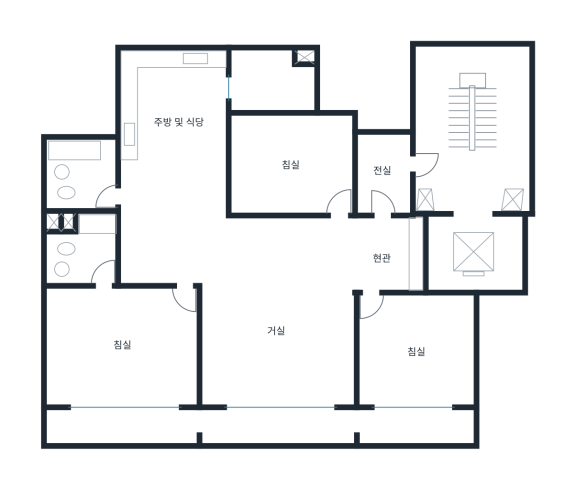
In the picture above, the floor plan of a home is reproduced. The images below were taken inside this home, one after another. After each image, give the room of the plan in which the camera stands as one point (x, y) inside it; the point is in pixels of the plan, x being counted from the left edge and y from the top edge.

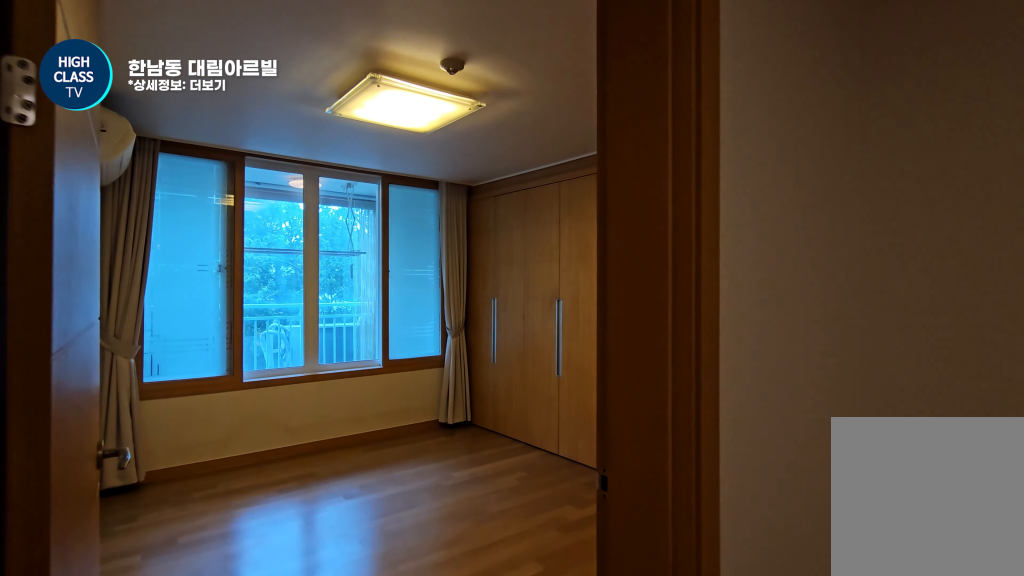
(163, 248)
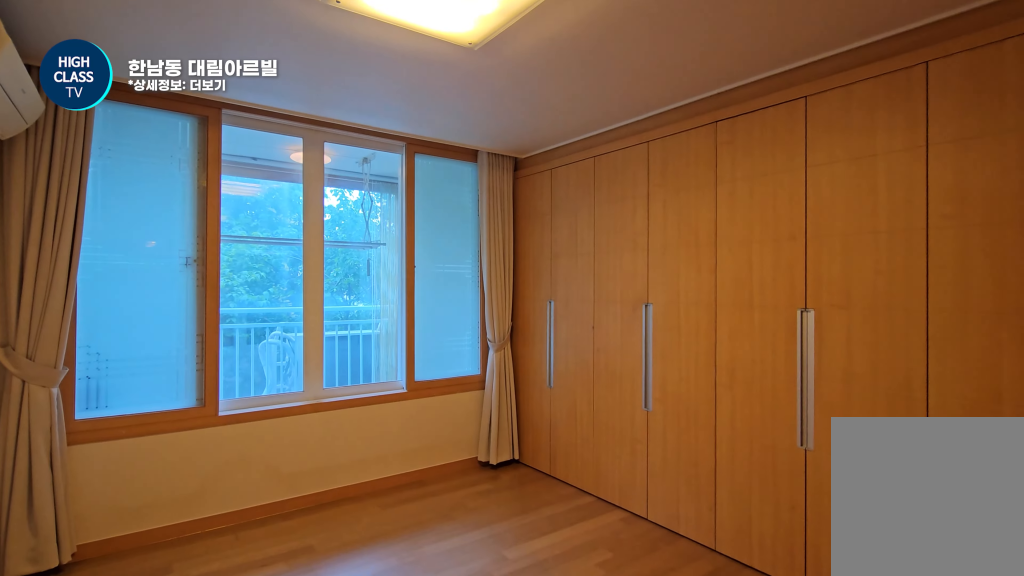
(125, 342)
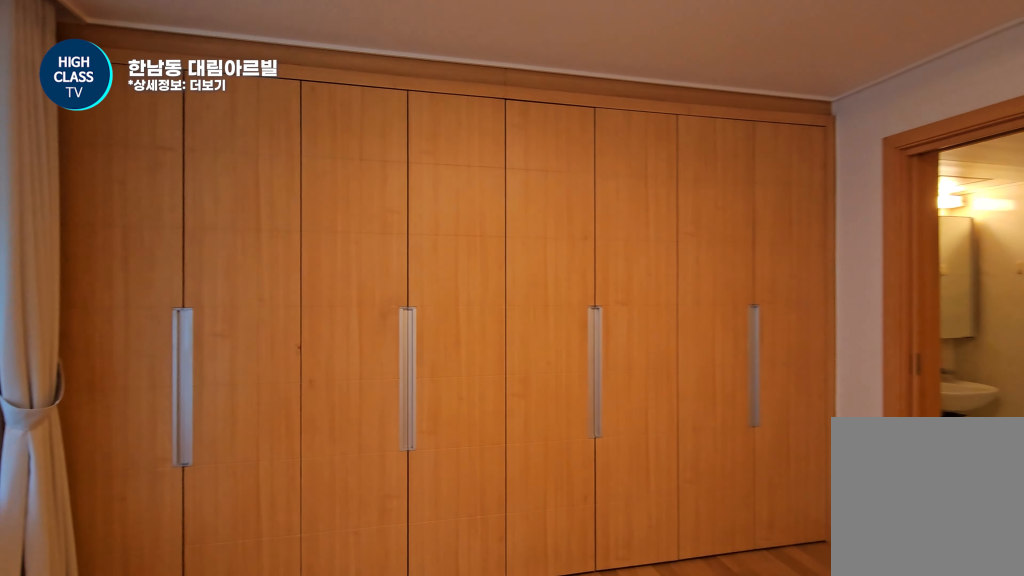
(125, 342)
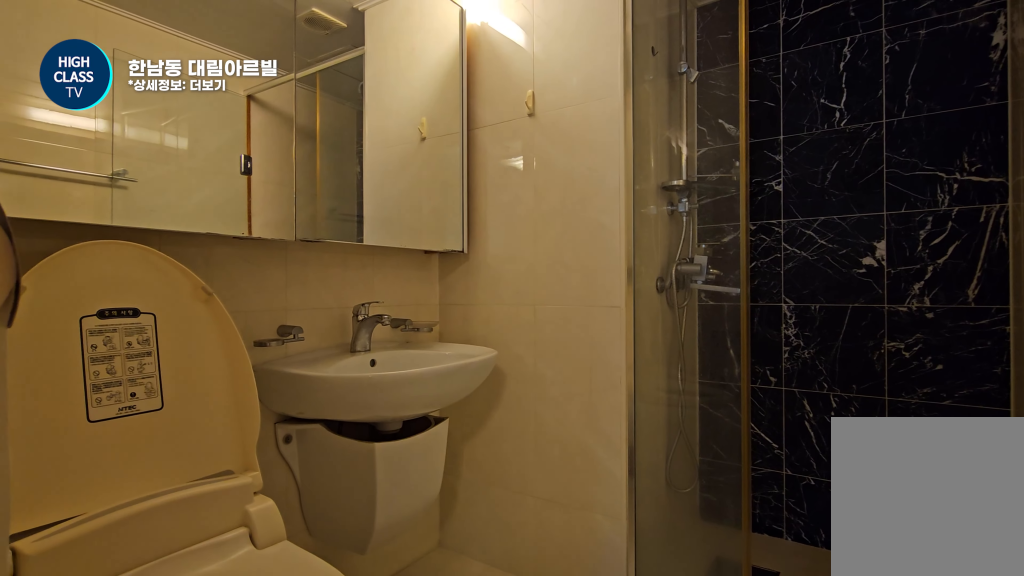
(84, 246)
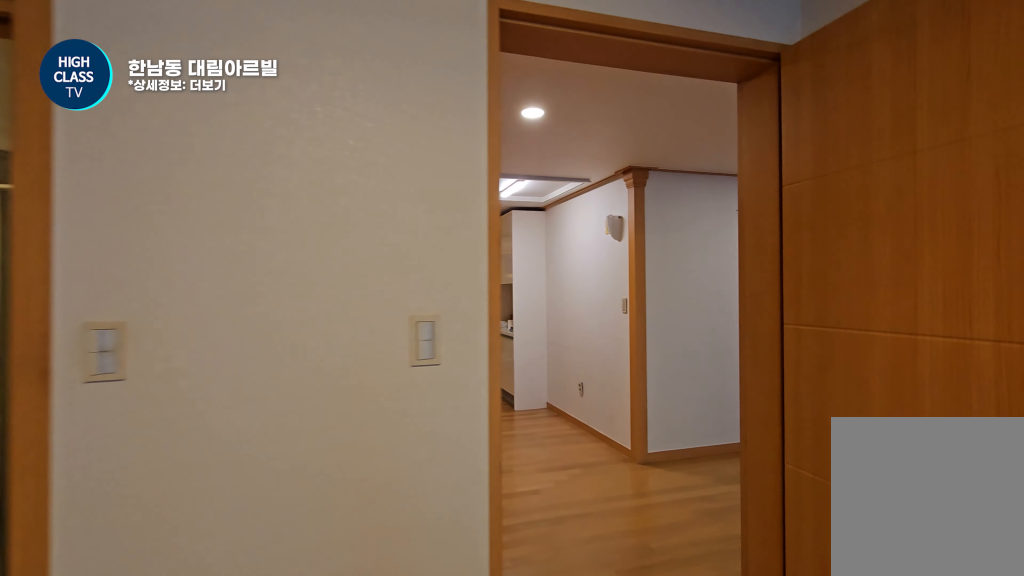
(125, 342)
